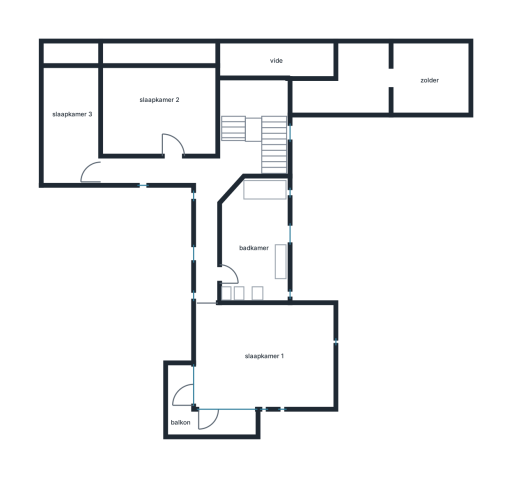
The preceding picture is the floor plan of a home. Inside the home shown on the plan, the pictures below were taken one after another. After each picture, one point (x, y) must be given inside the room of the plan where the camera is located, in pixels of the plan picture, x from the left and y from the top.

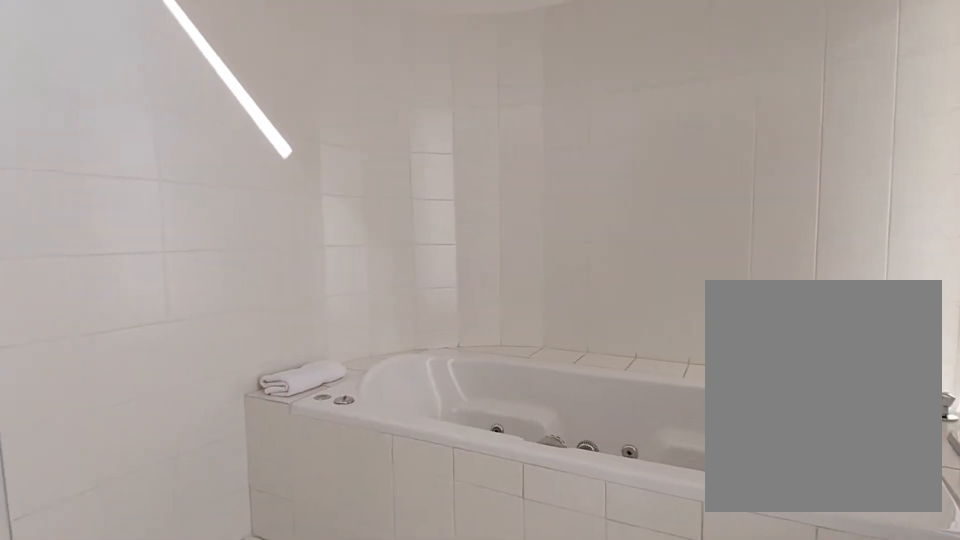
(254, 243)
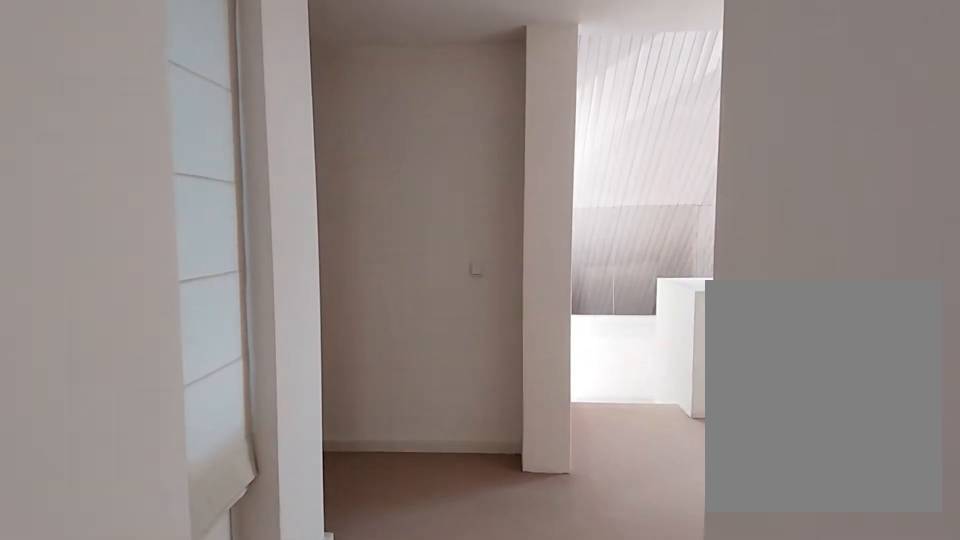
(213, 165)
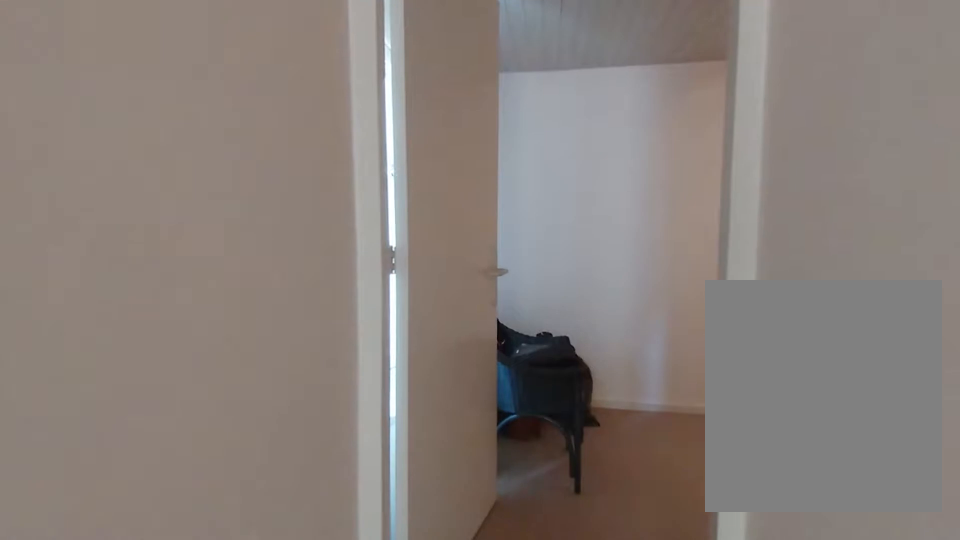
(213, 165)
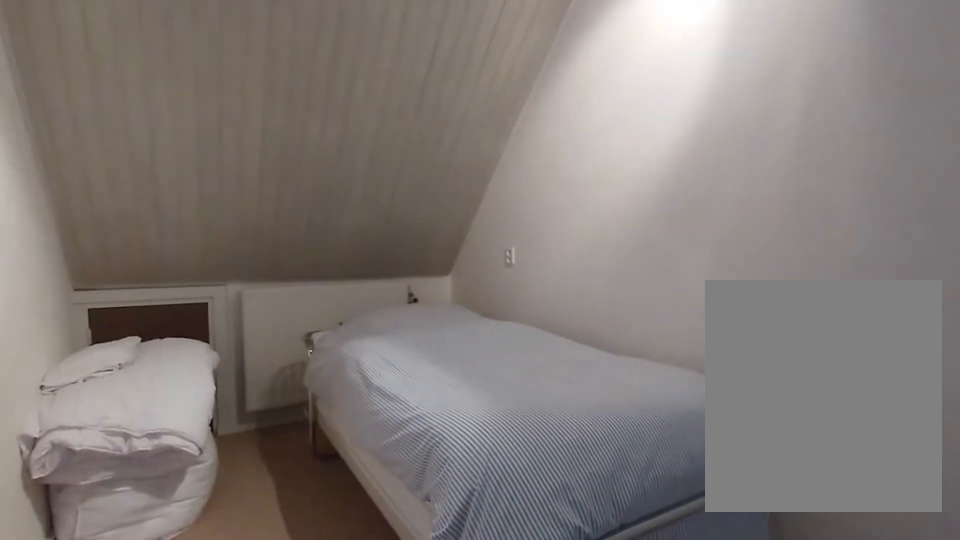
(72, 125)
